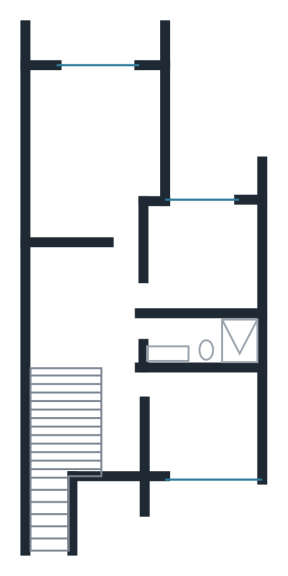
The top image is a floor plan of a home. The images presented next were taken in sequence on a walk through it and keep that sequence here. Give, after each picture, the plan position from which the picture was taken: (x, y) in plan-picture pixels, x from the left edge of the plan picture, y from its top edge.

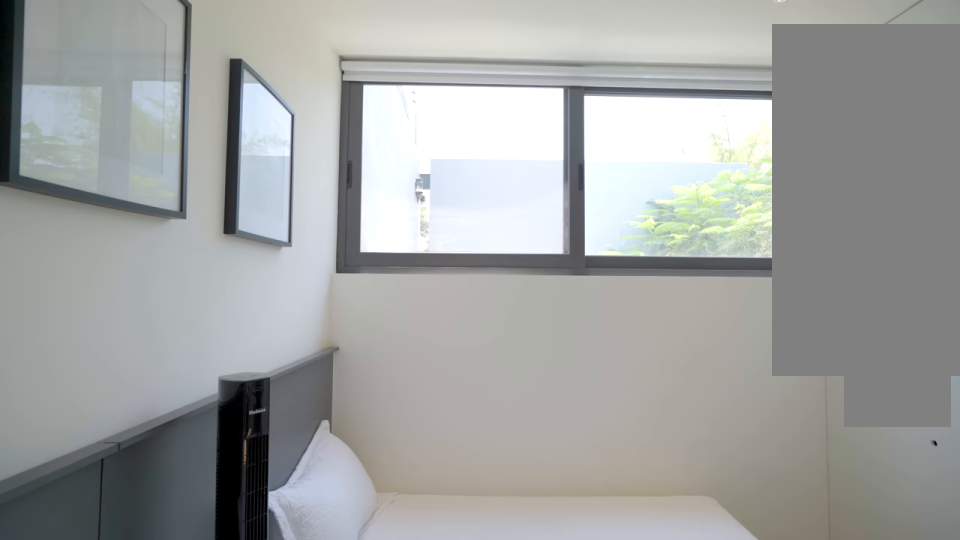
(173, 436)
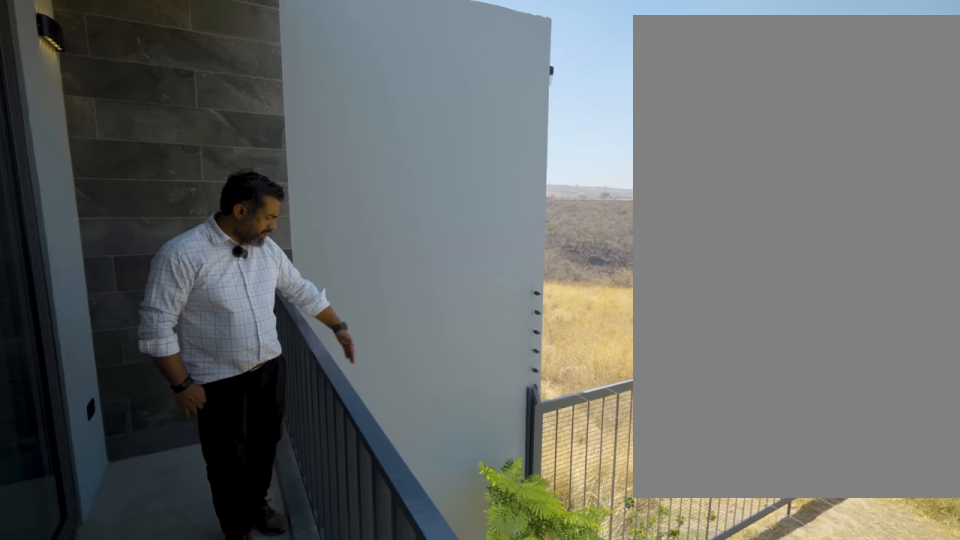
(93, 48)
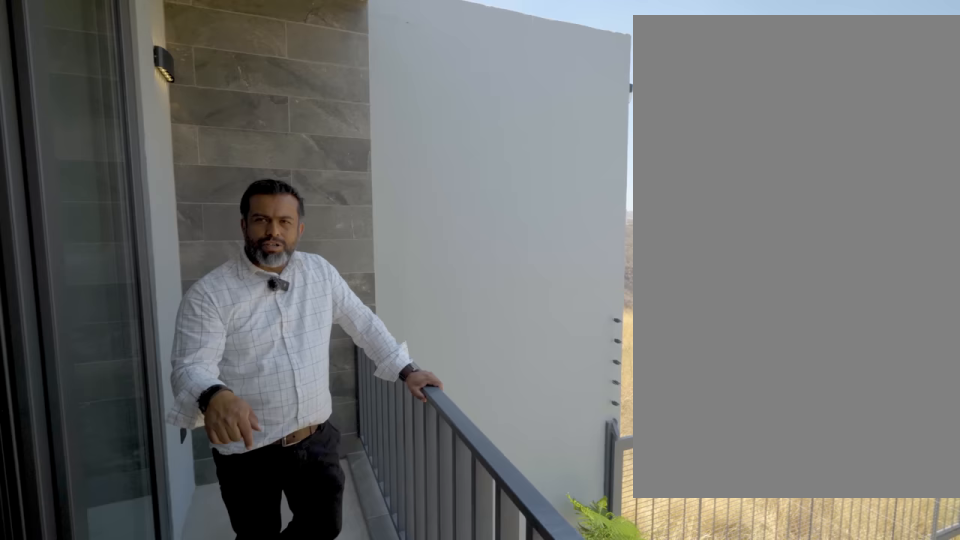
(108, 48)
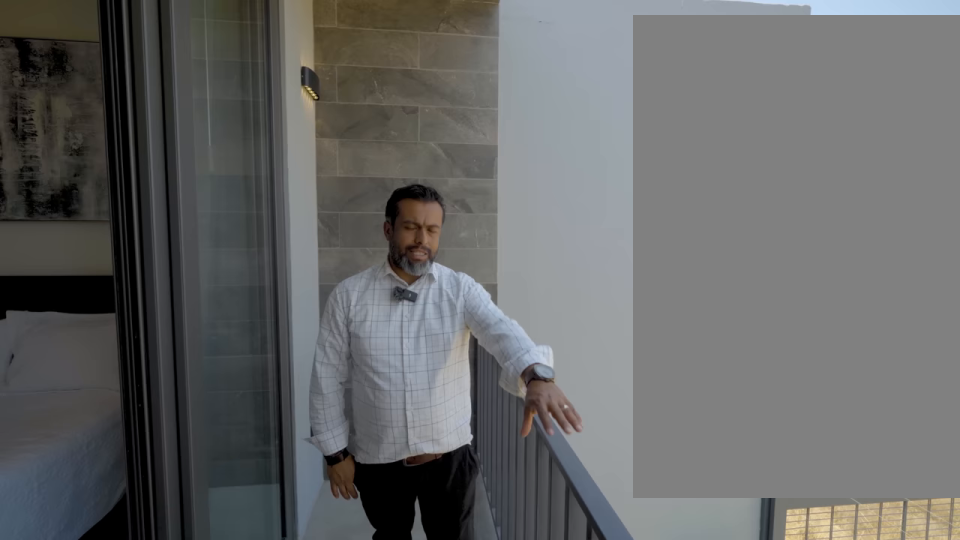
(108, 48)
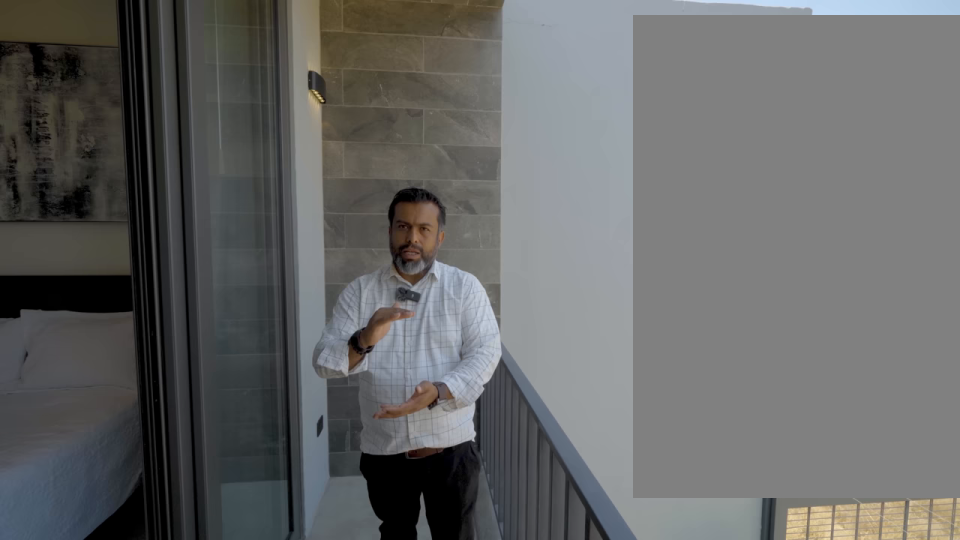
(108, 49)
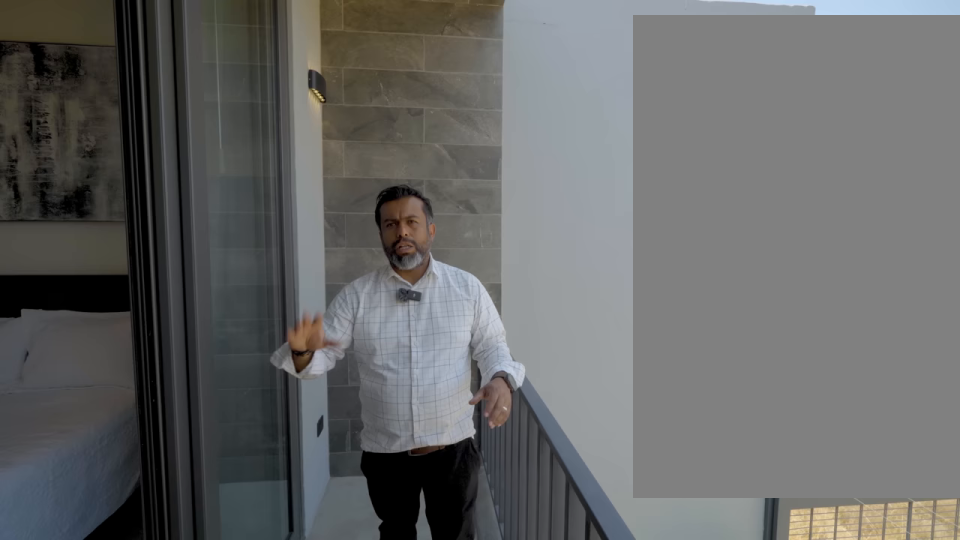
(108, 49)
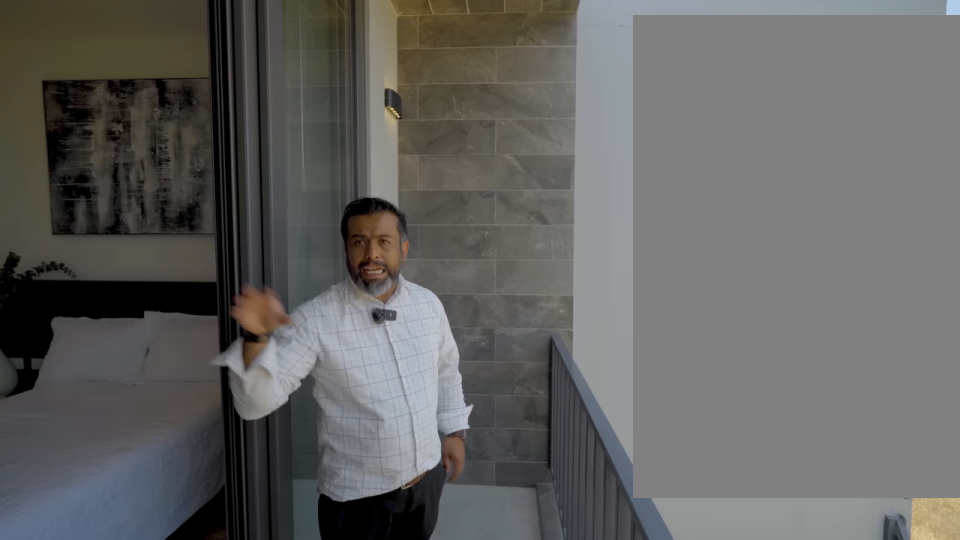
(109, 48)
